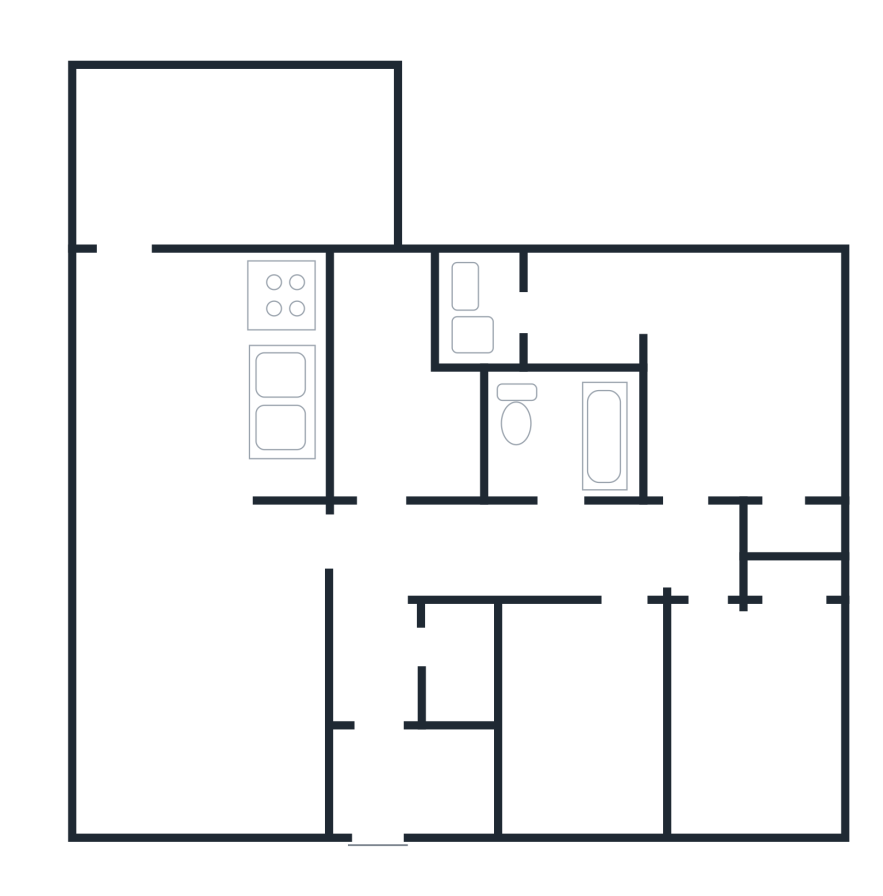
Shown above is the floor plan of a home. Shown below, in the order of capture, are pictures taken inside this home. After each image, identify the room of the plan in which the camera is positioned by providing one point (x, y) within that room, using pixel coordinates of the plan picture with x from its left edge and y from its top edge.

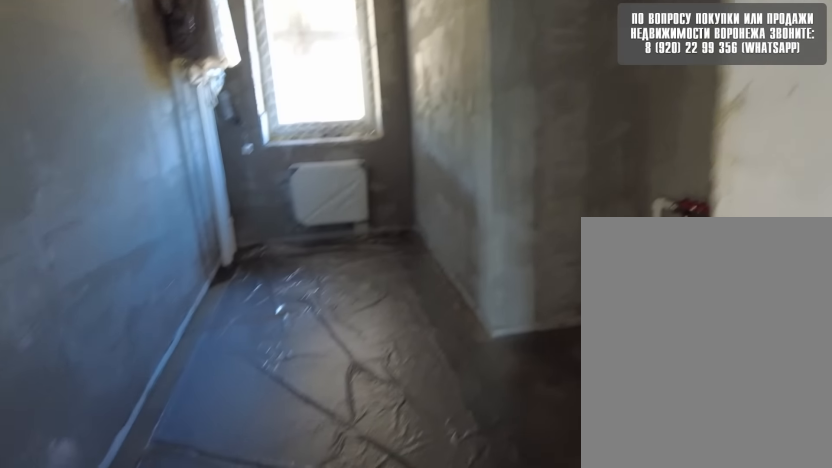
(405, 488)
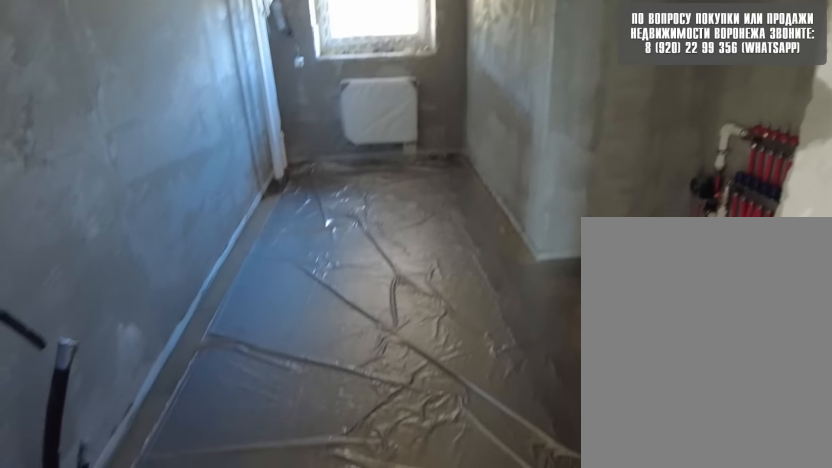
(409, 466)
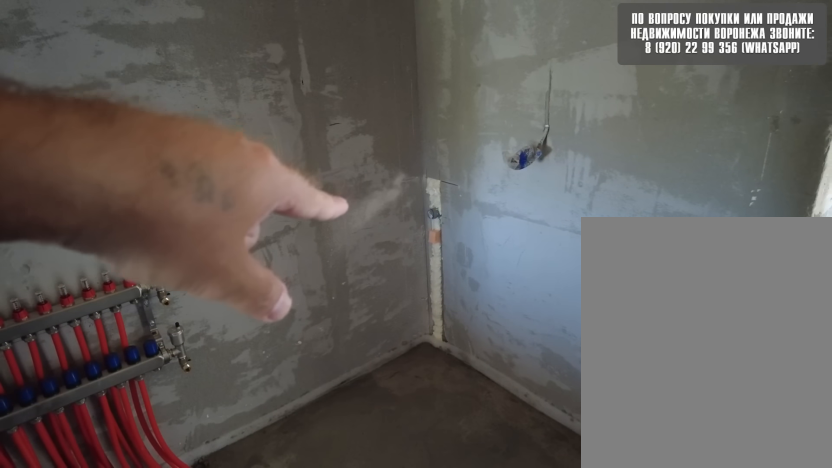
(413, 448)
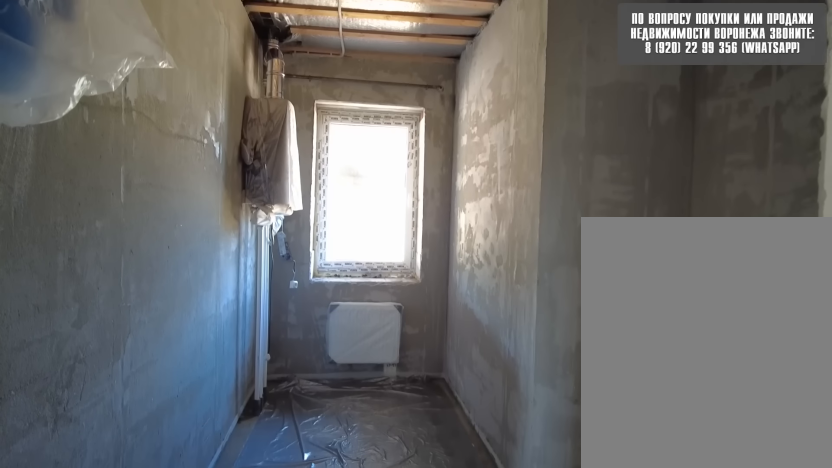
(413, 445)
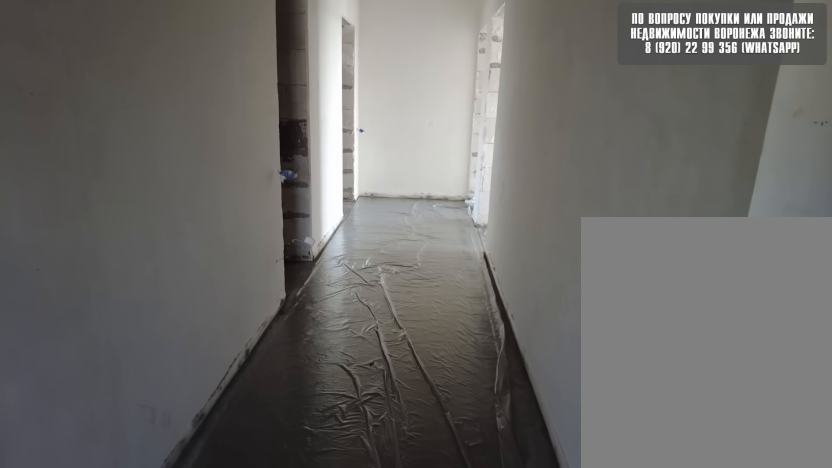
(394, 580)
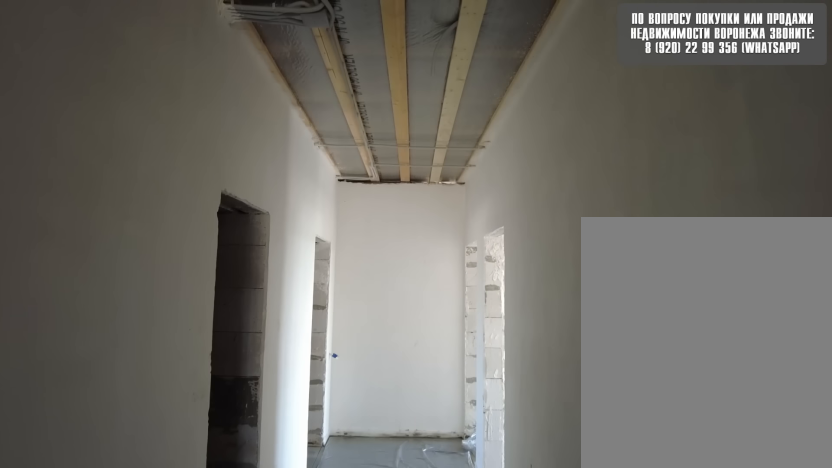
(393, 576)
